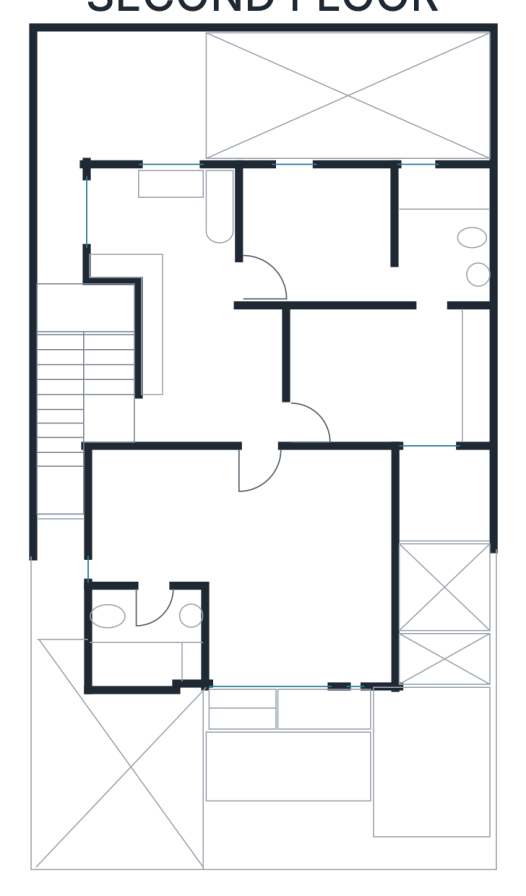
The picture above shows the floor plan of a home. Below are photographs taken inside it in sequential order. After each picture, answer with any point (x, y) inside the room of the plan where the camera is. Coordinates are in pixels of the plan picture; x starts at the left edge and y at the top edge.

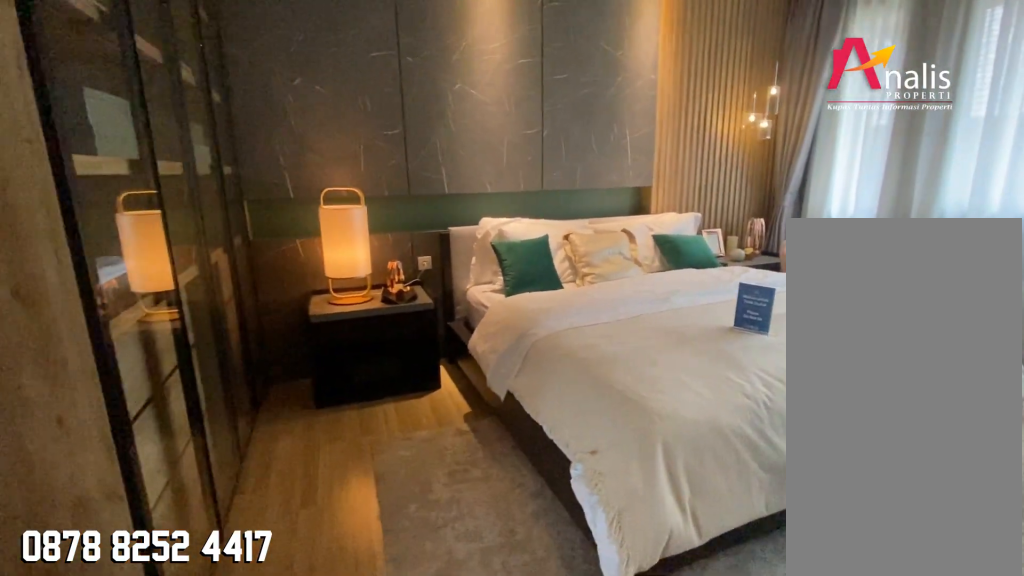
(237, 561)
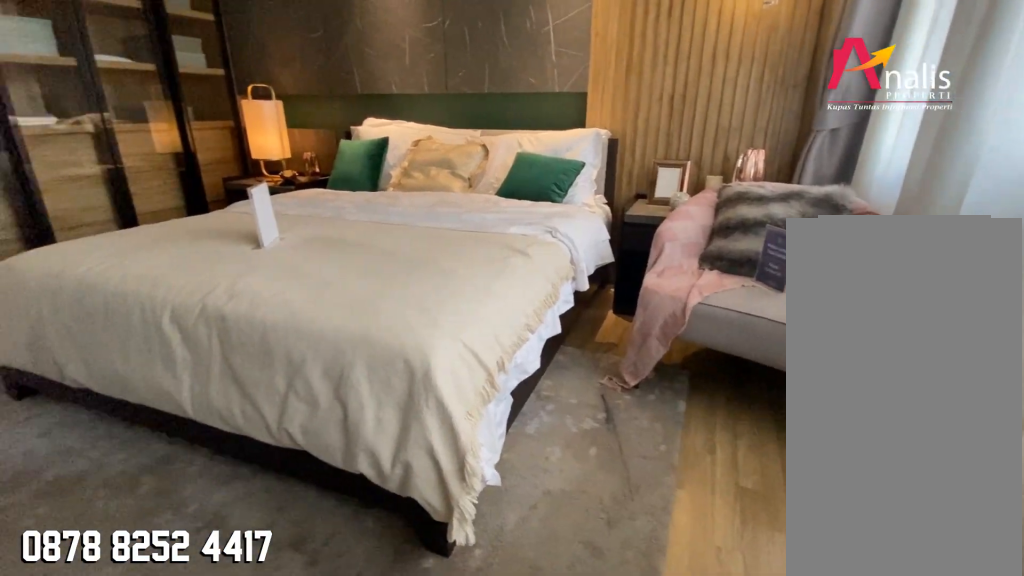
(237, 561)
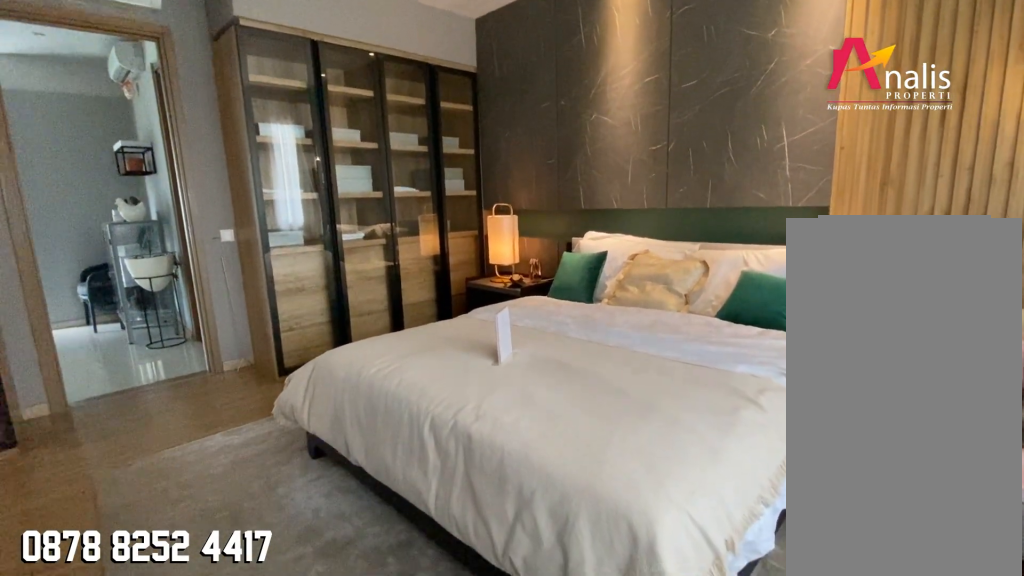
(252, 561)
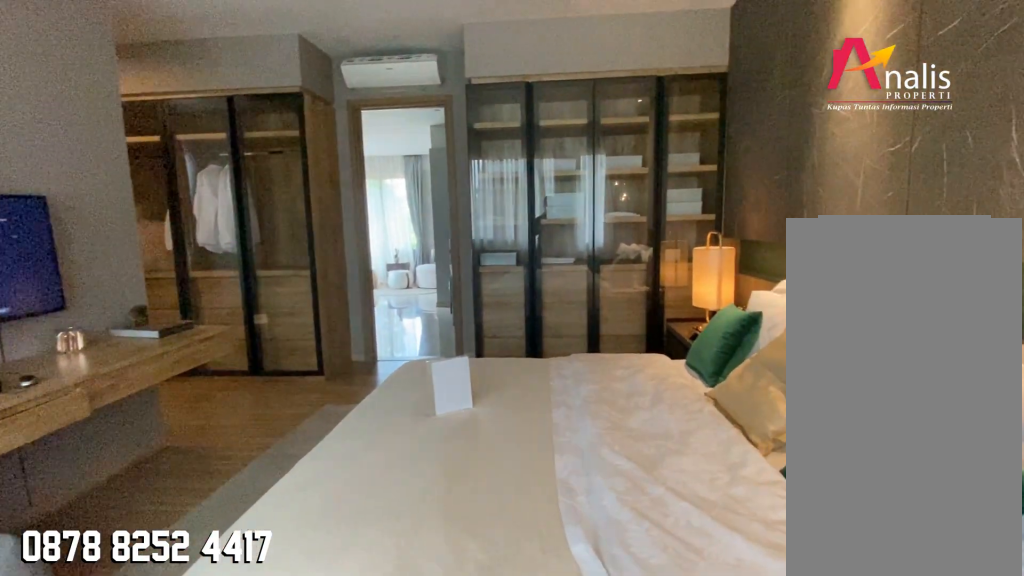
(252, 561)
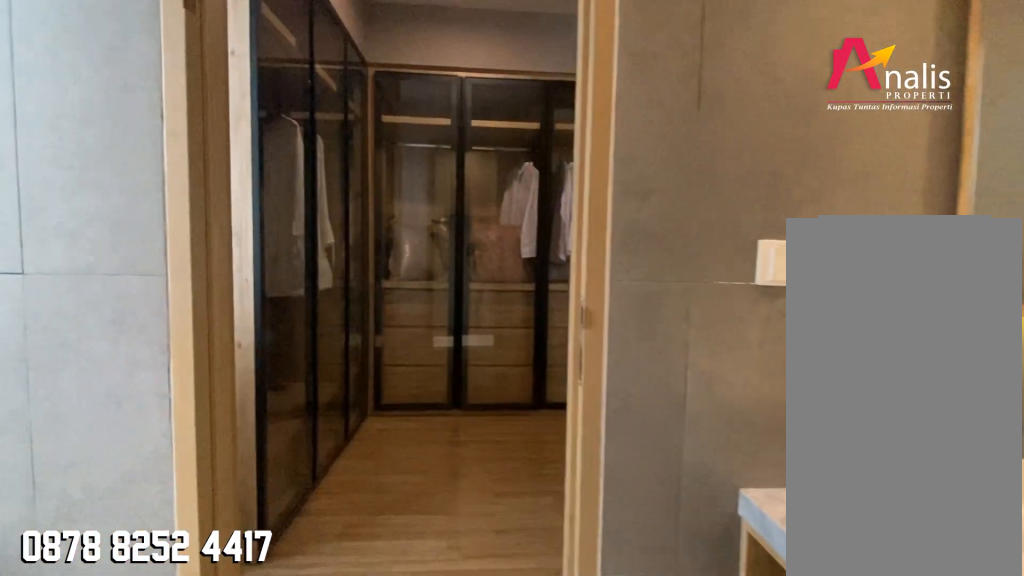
(147, 637)
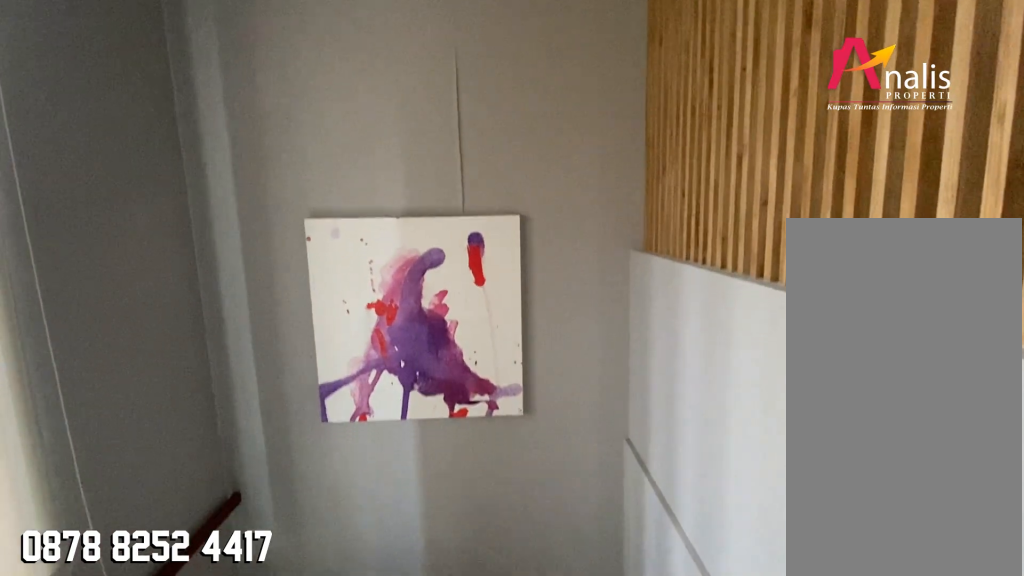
(81, 384)
